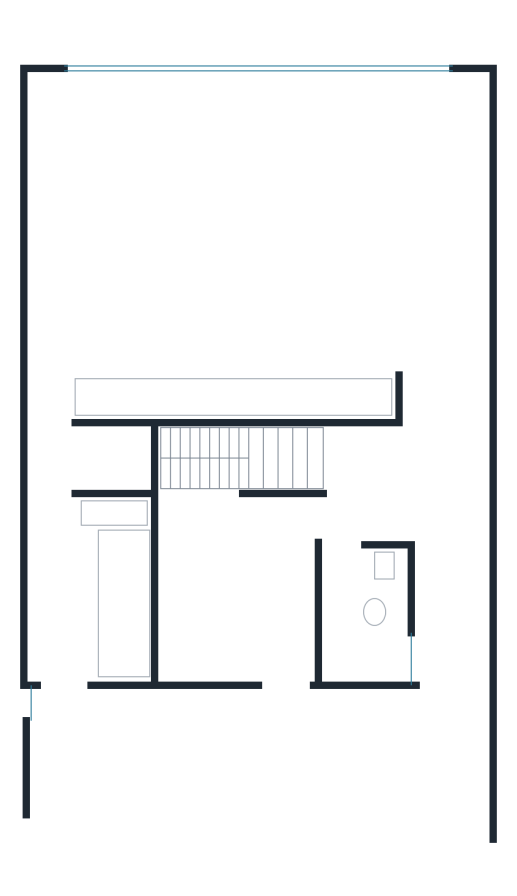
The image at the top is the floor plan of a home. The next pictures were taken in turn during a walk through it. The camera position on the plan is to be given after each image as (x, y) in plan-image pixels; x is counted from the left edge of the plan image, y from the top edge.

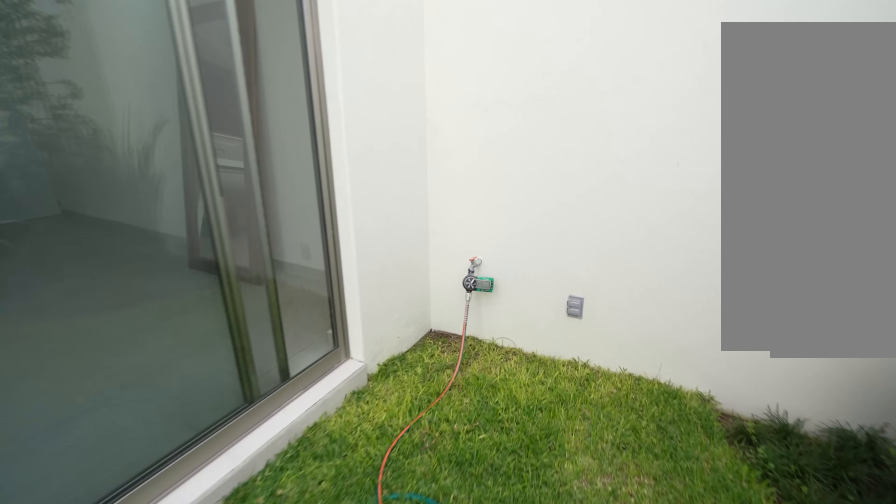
(113, 20)
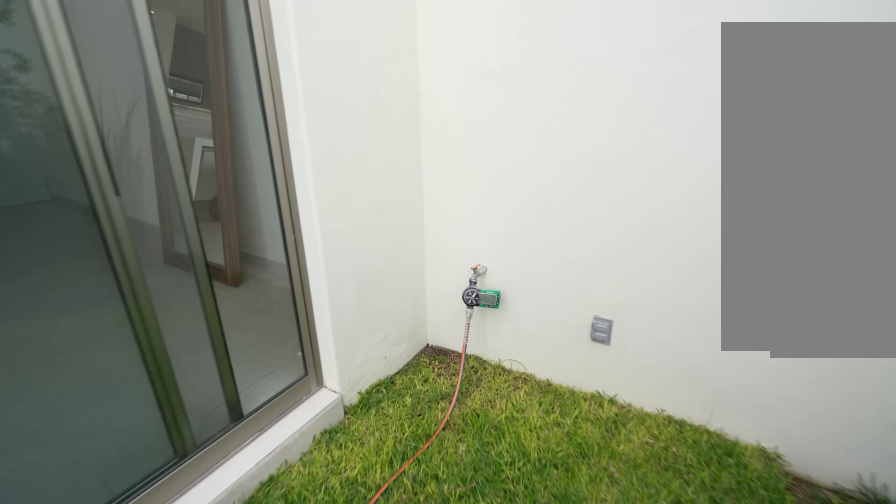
(88, 22)
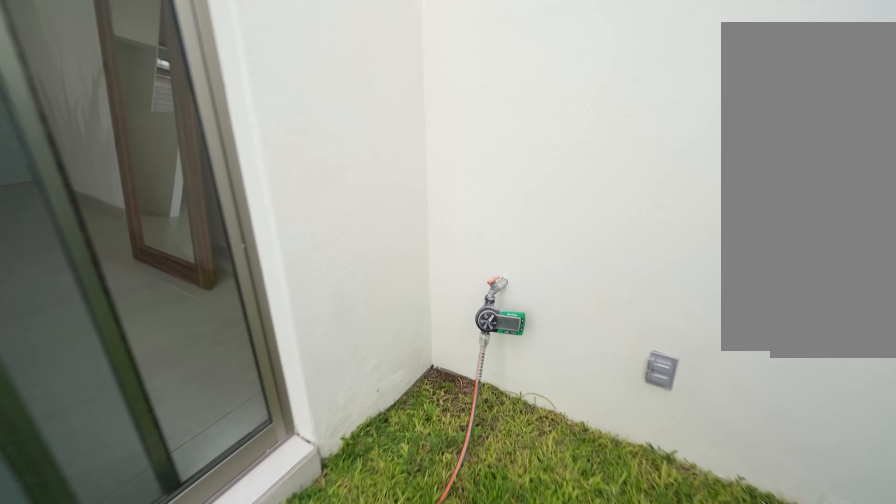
(74, 21)
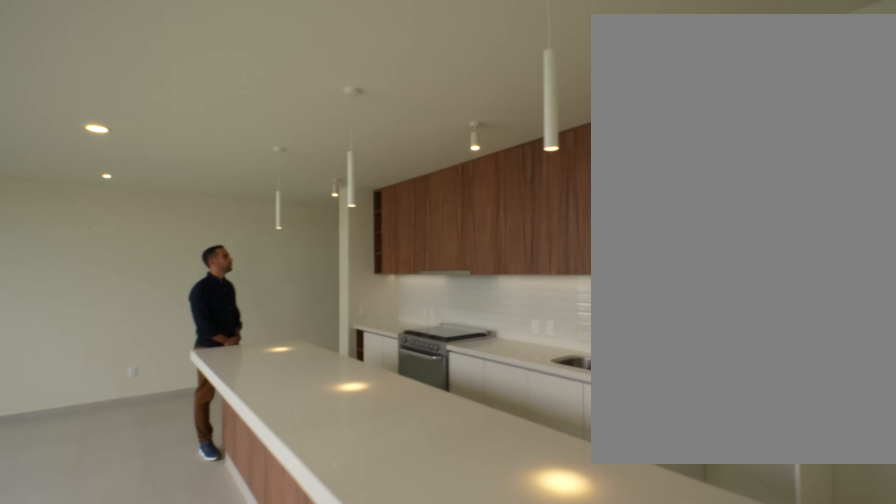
(86, 136)
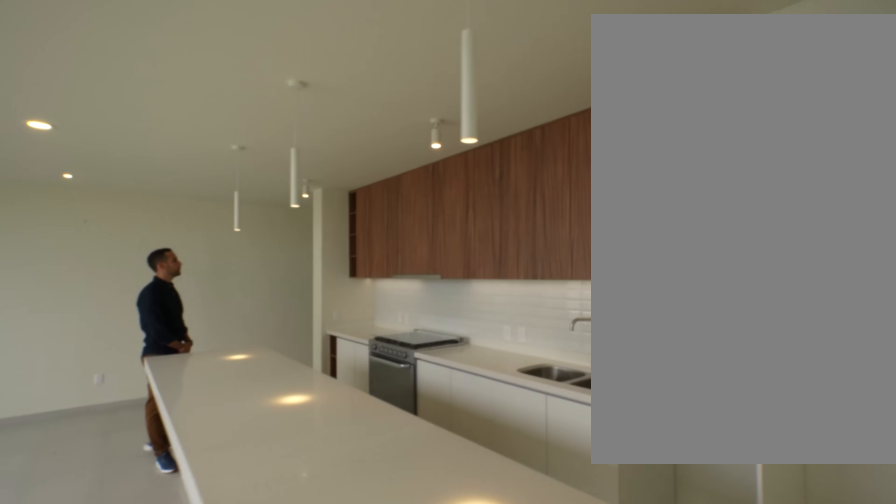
(83, 141)
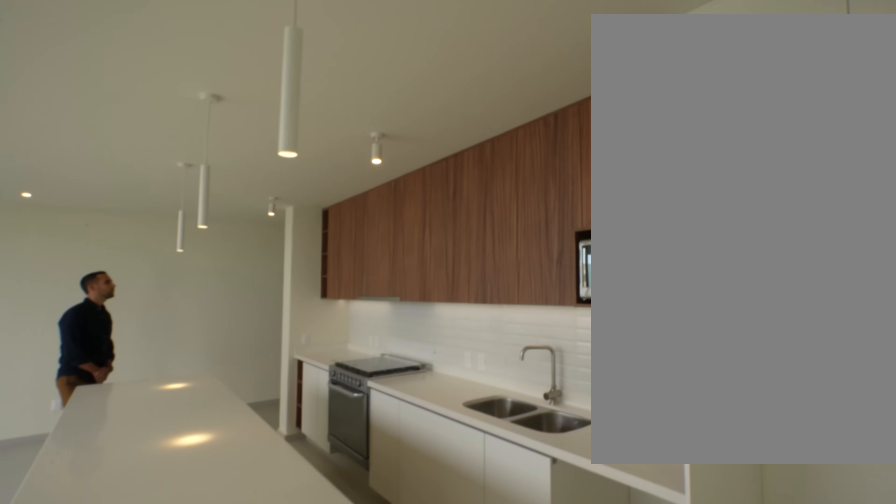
(75, 177)
